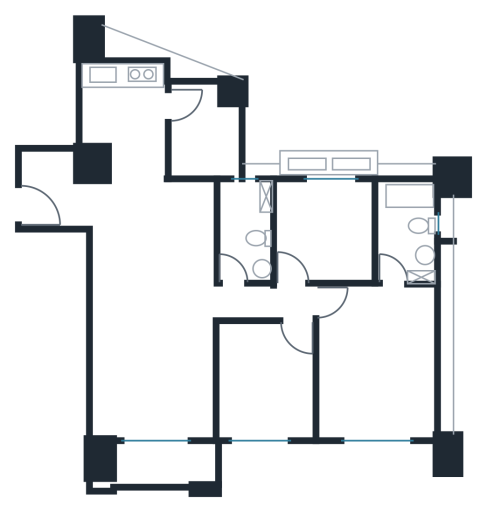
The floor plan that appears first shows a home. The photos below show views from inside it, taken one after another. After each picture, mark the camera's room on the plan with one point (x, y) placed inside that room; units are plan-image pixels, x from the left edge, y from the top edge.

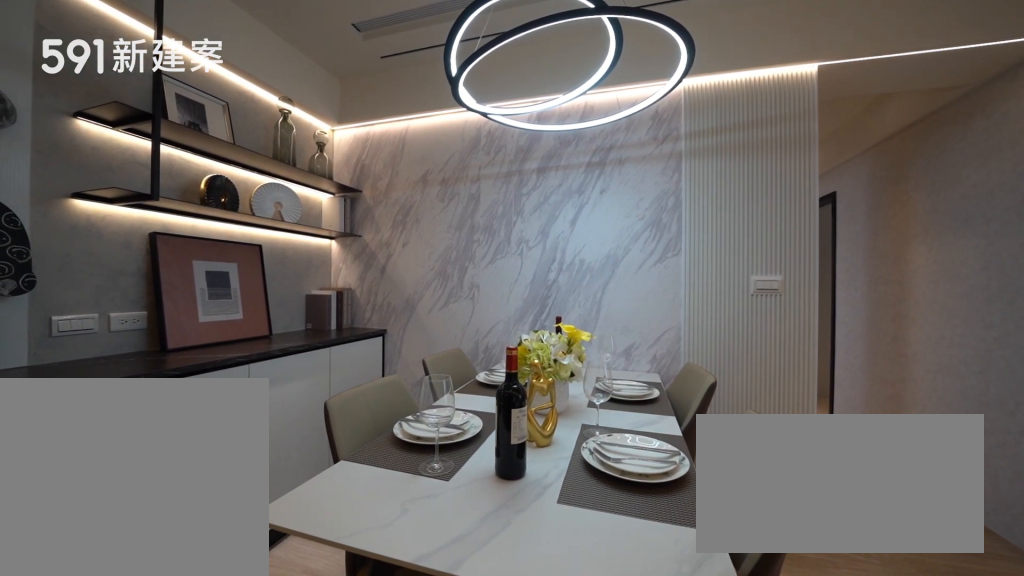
(156, 240)
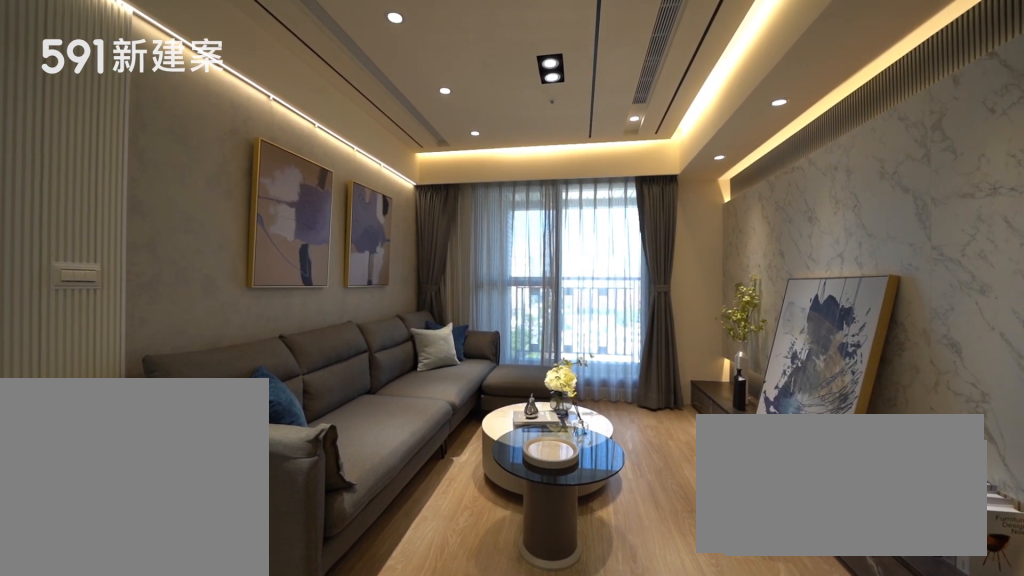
(154, 383)
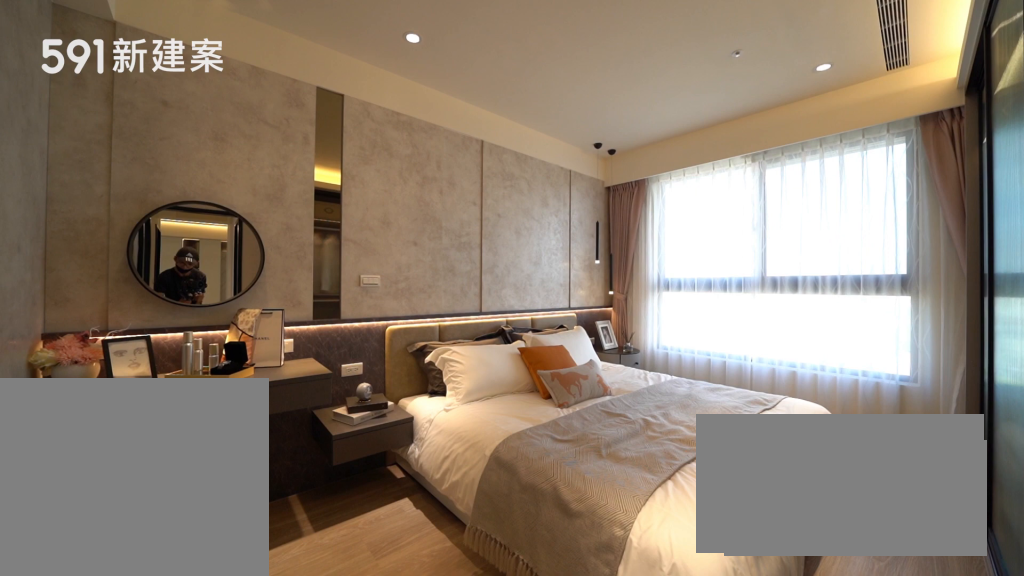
(377, 365)
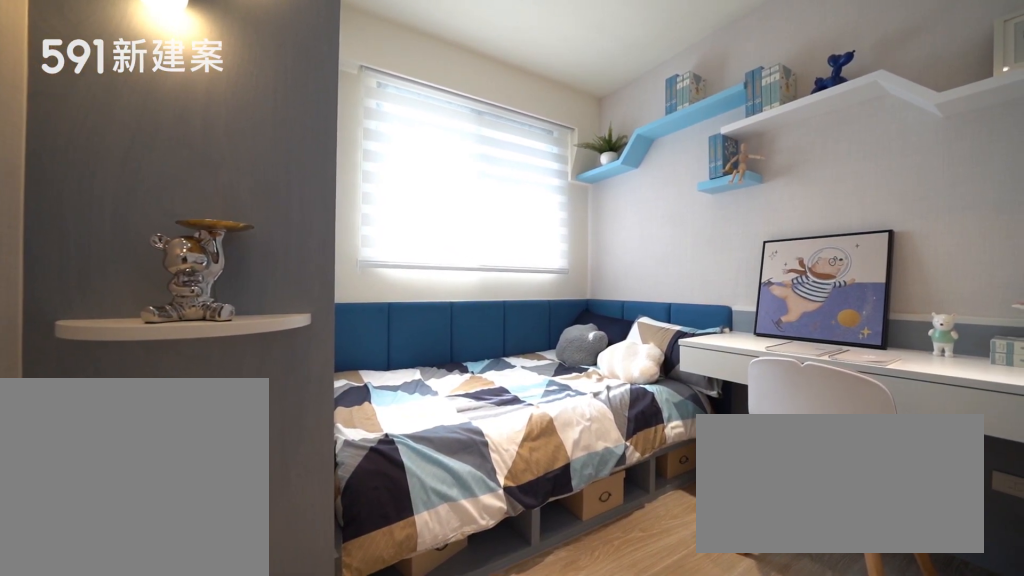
(327, 230)
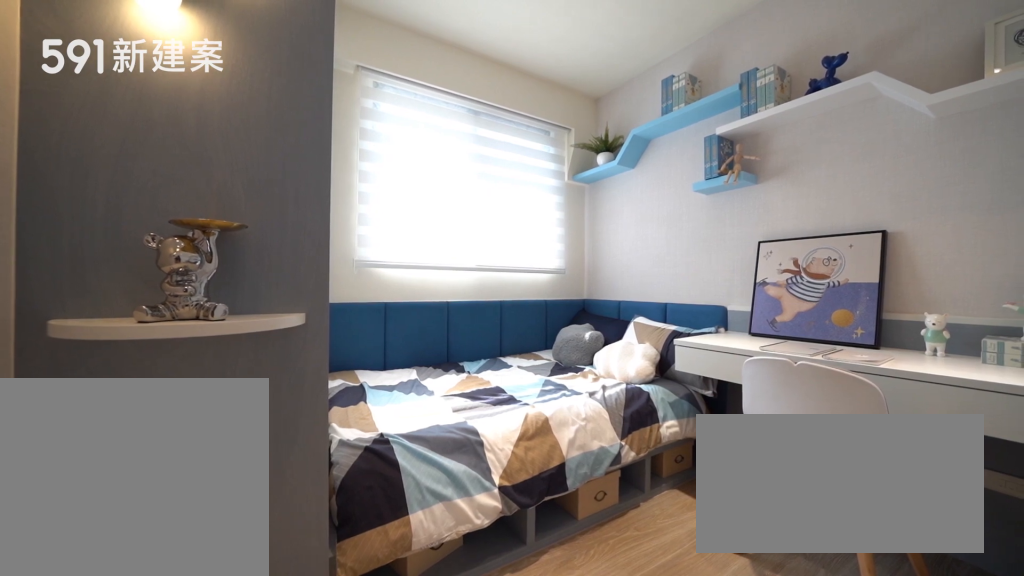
(327, 230)
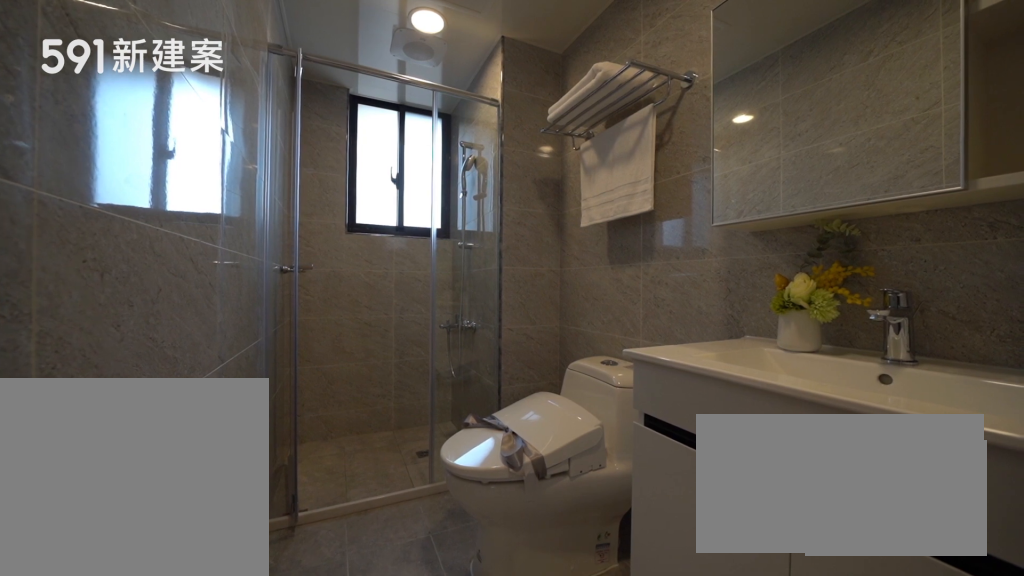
(246, 232)
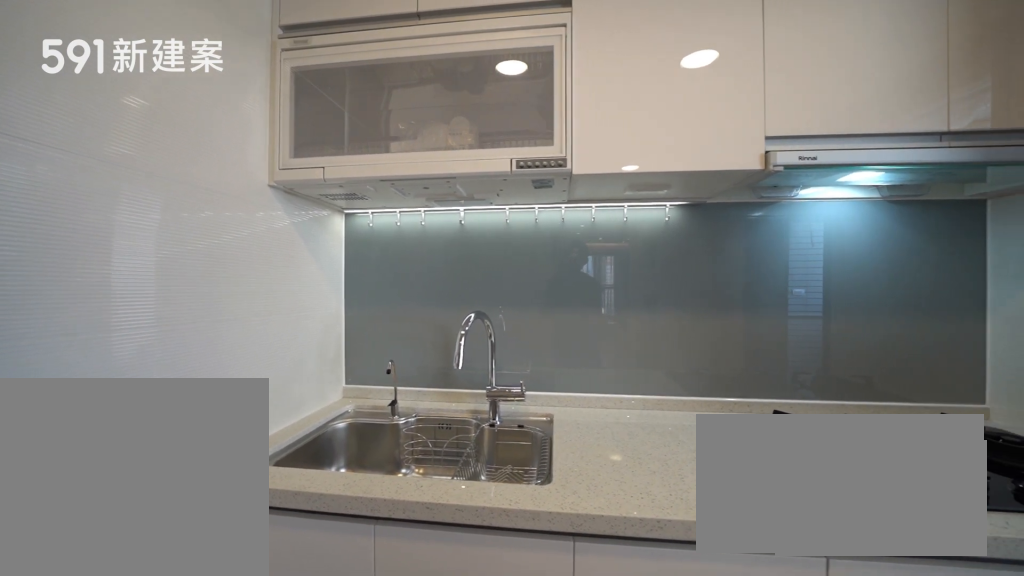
(124, 111)
